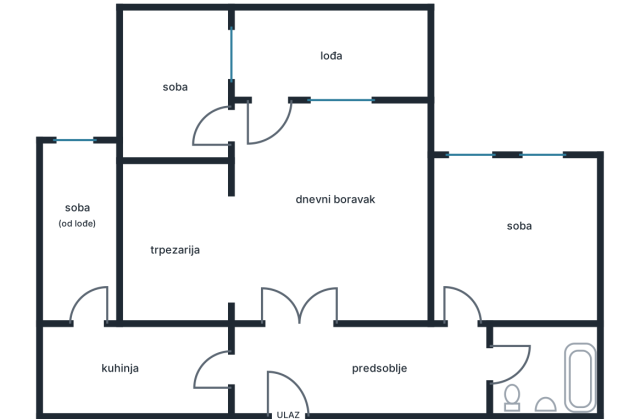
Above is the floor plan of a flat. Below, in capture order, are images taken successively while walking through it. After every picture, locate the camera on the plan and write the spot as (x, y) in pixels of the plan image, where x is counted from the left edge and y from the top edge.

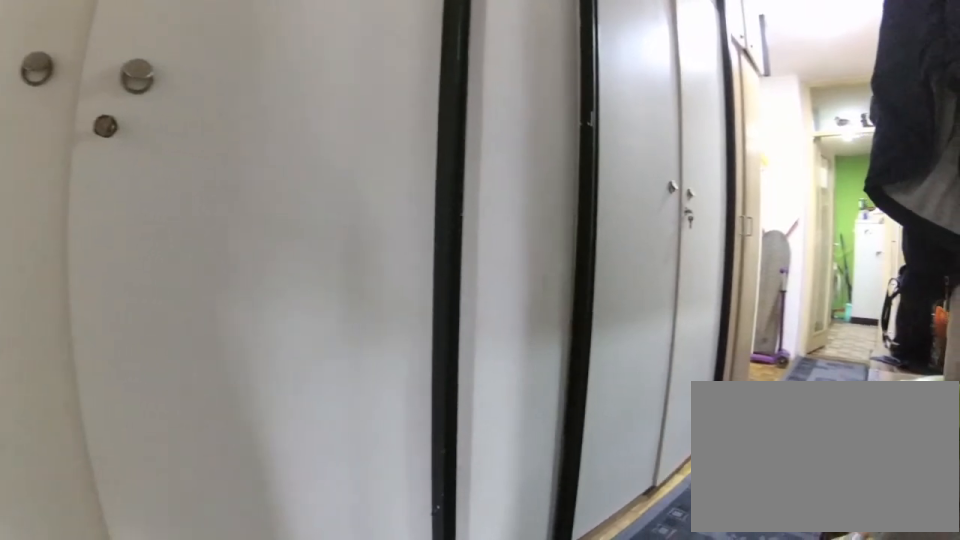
(492, 354)
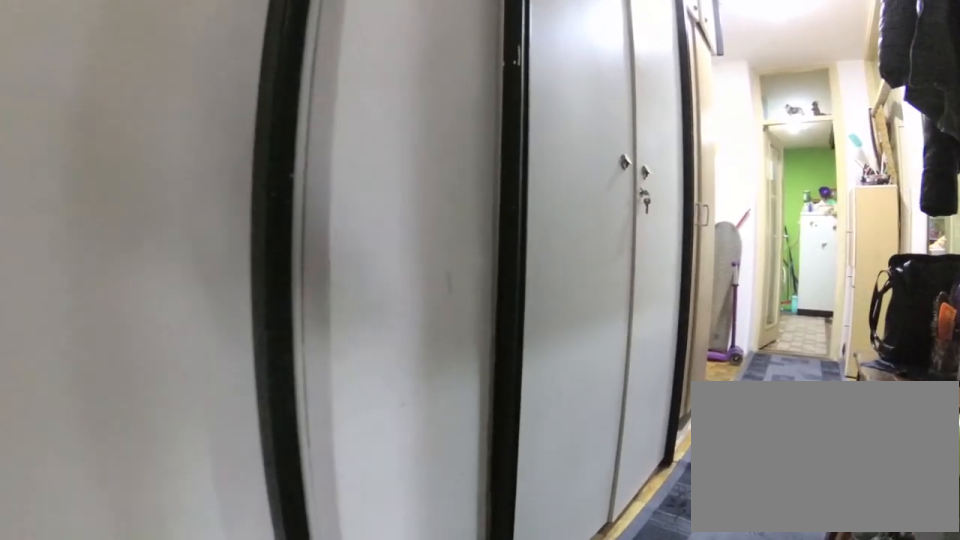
(490, 361)
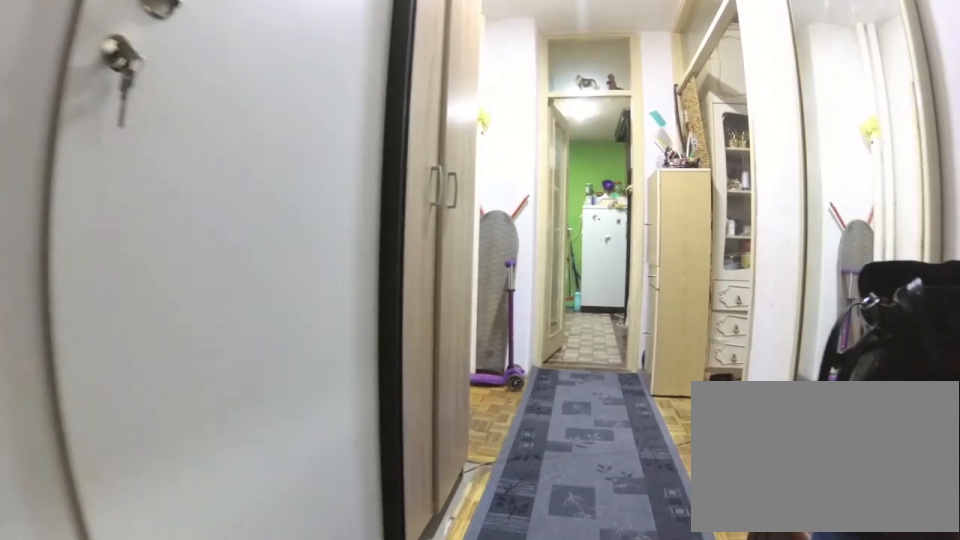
(444, 367)
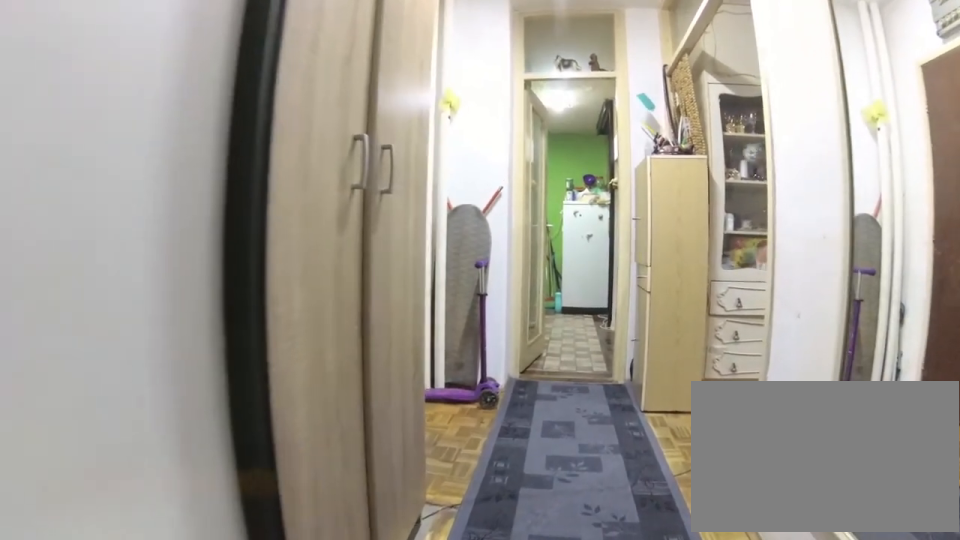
(426, 367)
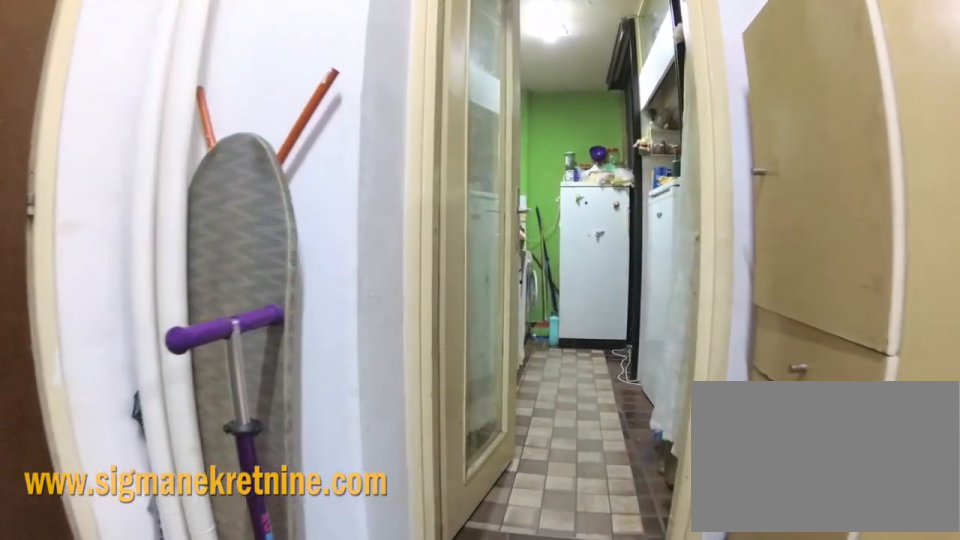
(324, 367)
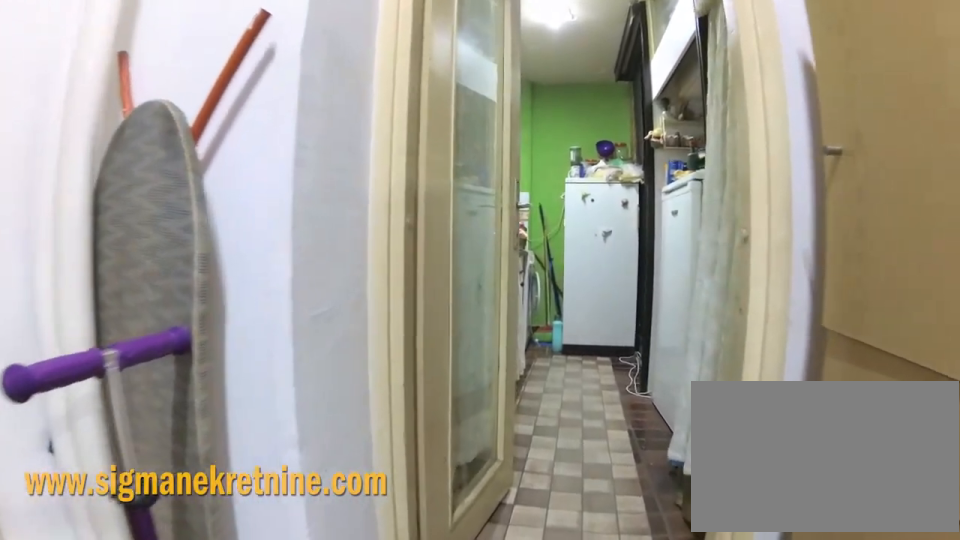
(312, 367)
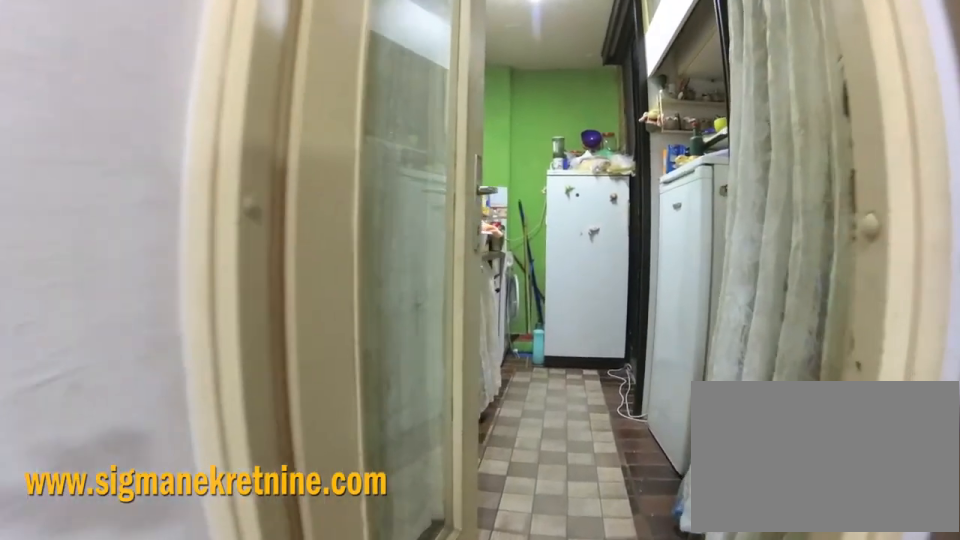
(287, 367)
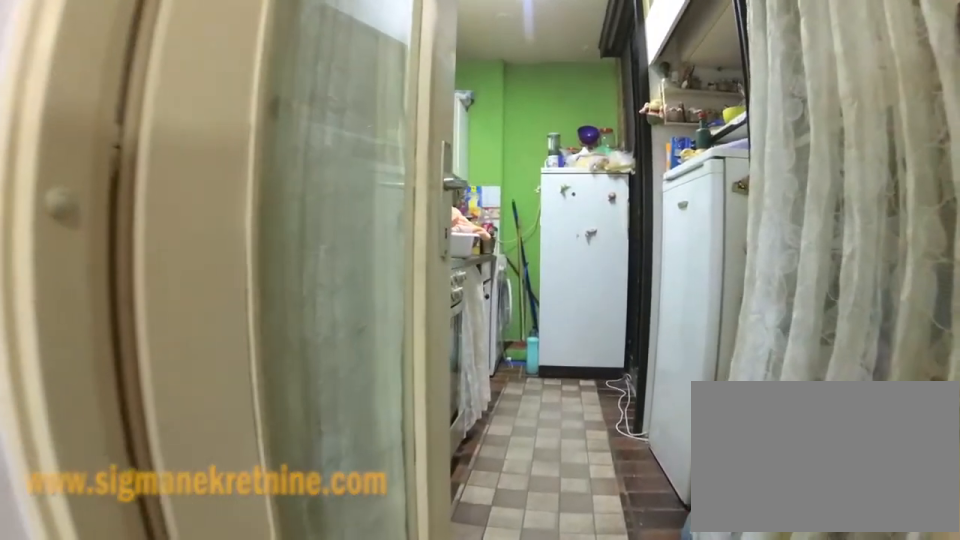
(275, 367)
